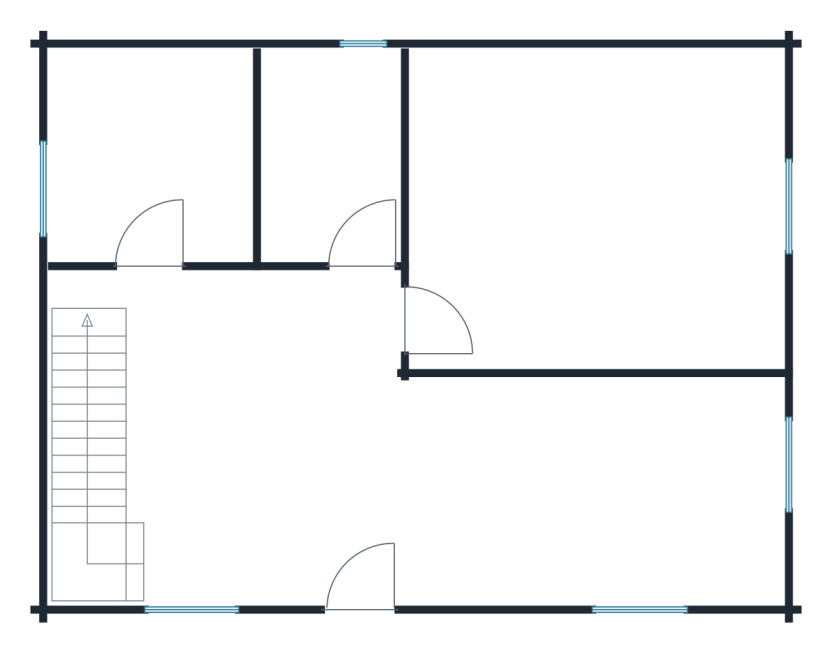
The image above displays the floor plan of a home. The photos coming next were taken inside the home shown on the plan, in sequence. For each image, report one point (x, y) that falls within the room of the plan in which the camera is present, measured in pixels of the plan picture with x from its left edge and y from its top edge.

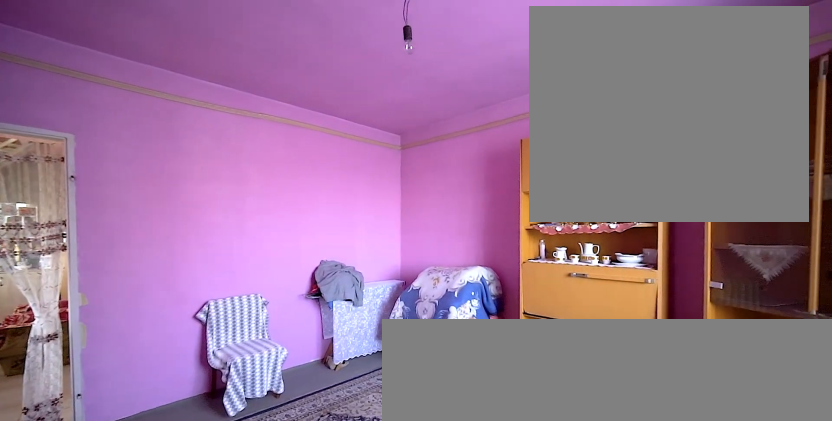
(603, 223)
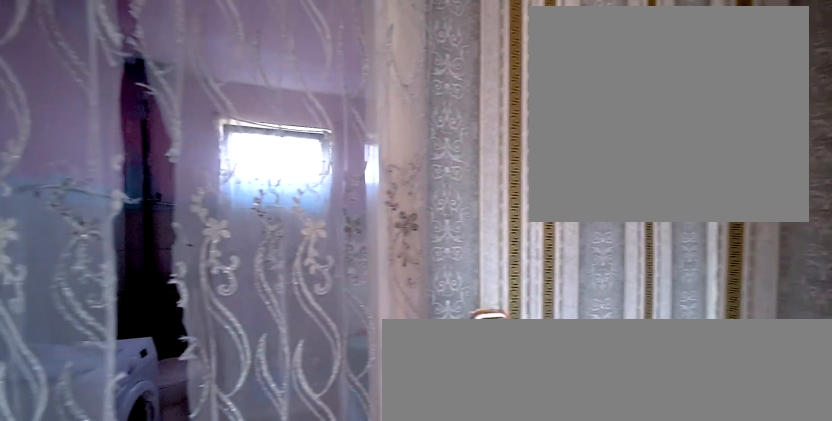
(331, 165)
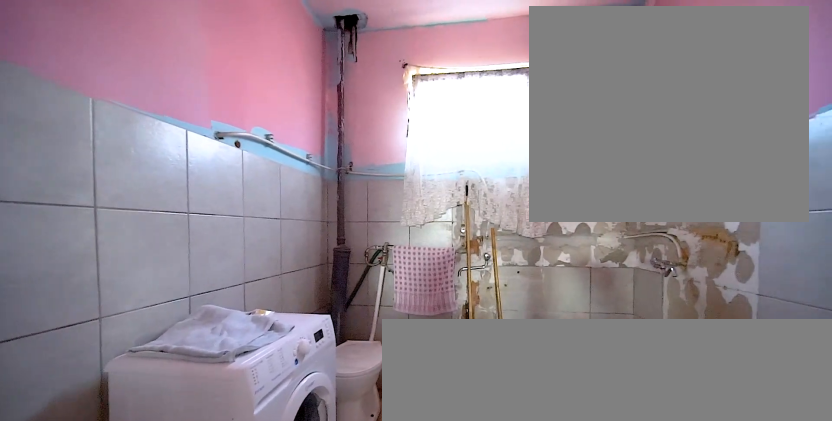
(331, 163)
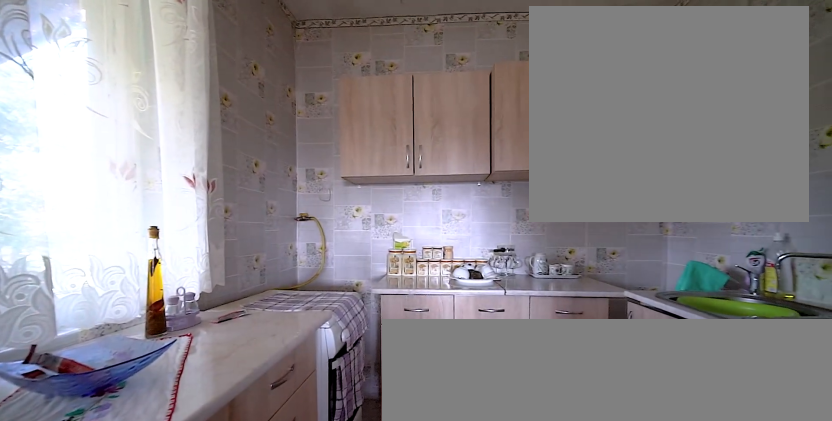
(159, 176)
